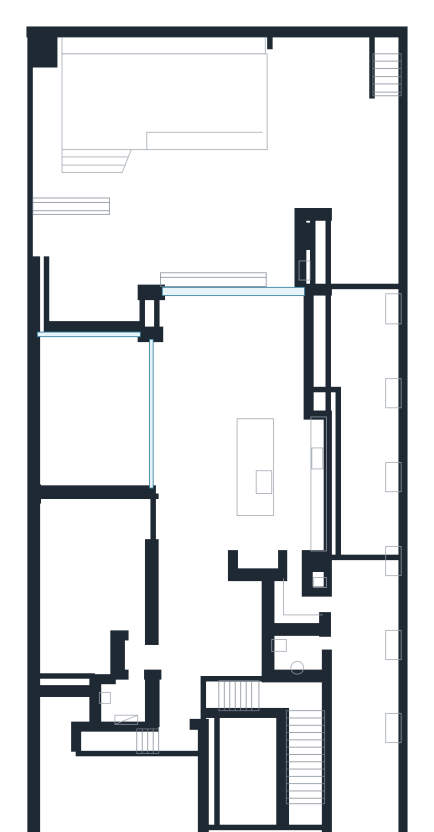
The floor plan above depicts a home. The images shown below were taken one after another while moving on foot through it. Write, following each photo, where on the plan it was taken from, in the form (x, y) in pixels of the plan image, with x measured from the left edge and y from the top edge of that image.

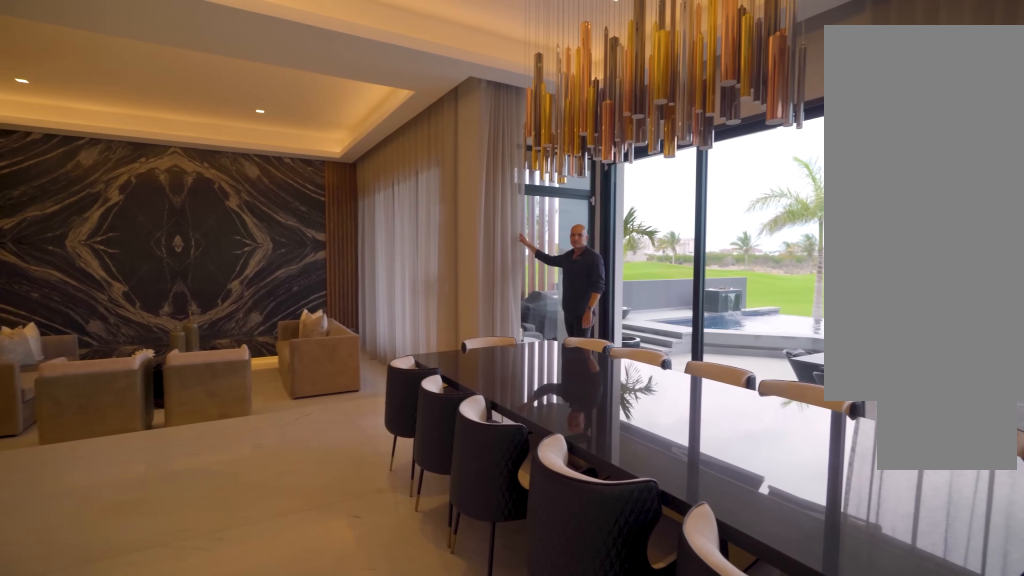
(245, 396)
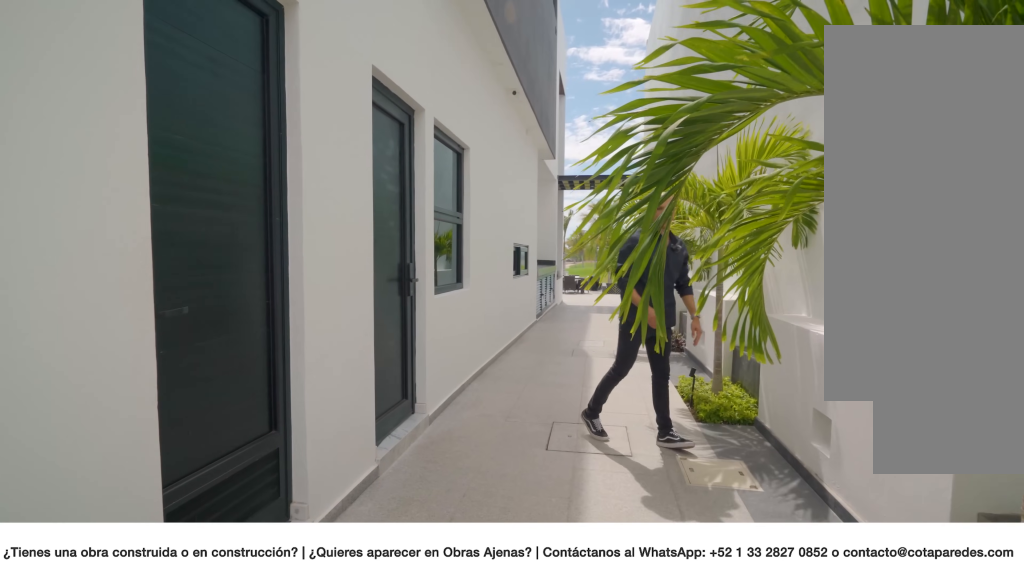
(365, 700)
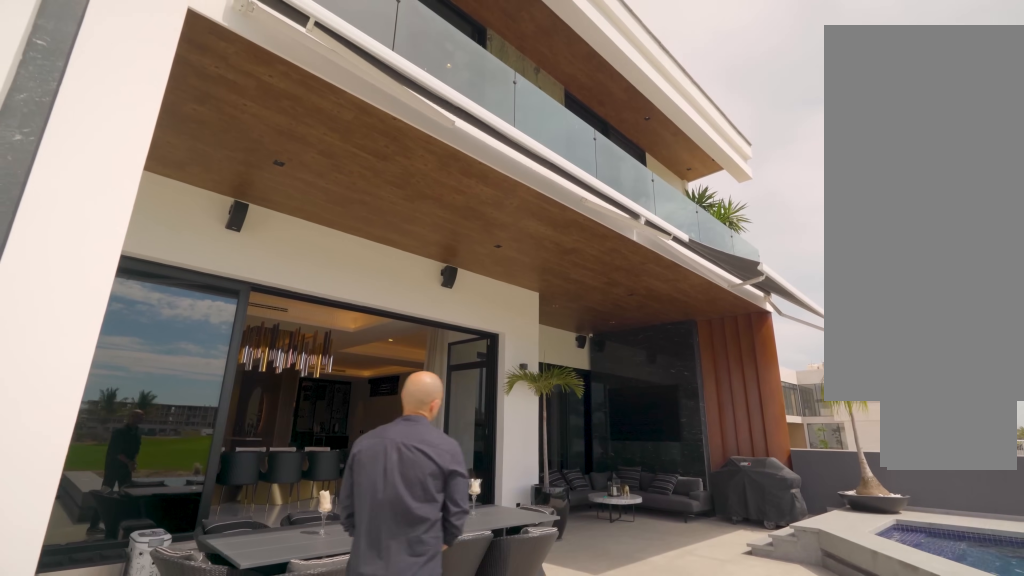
(283, 214)
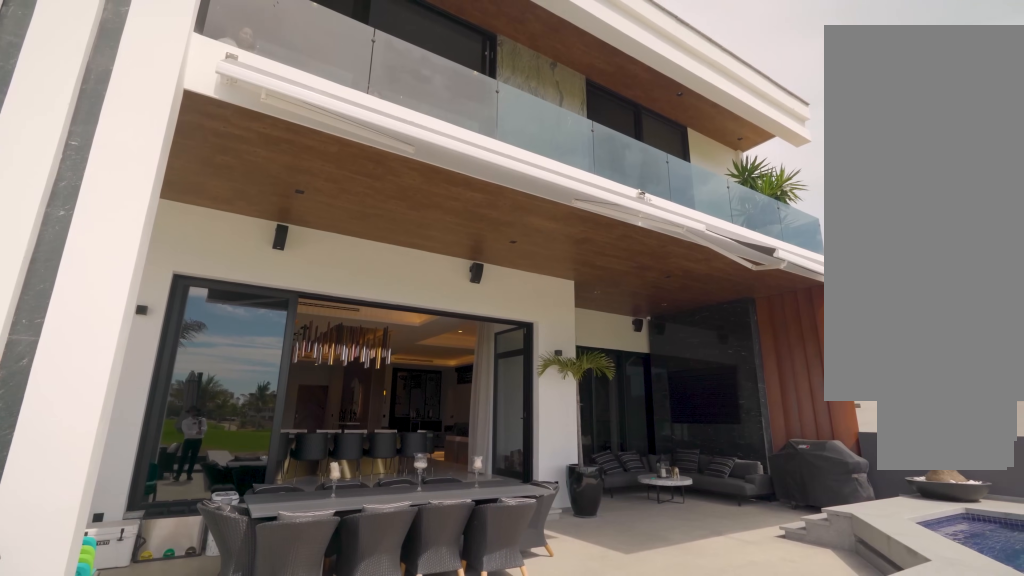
(283, 214)
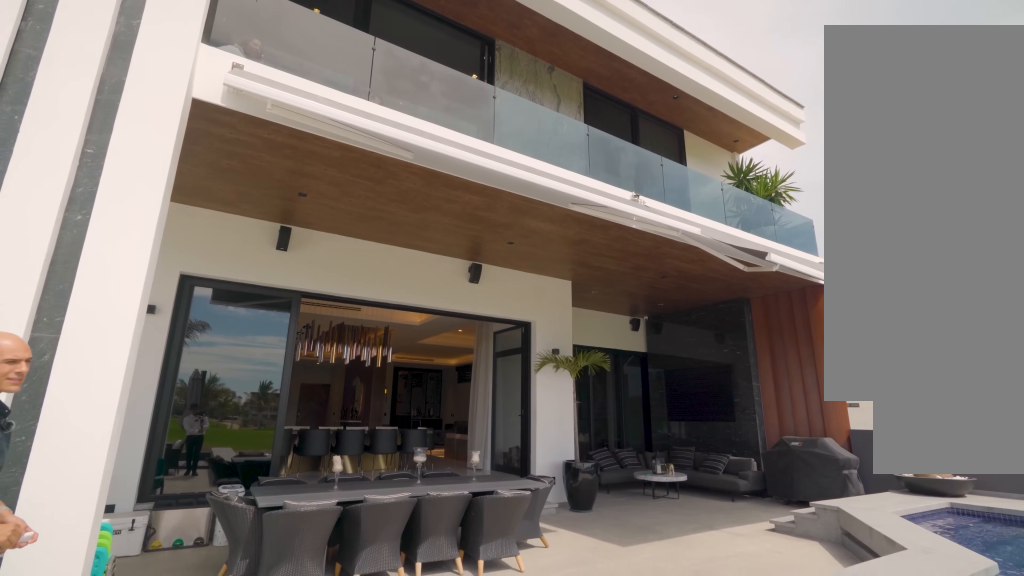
(283, 214)
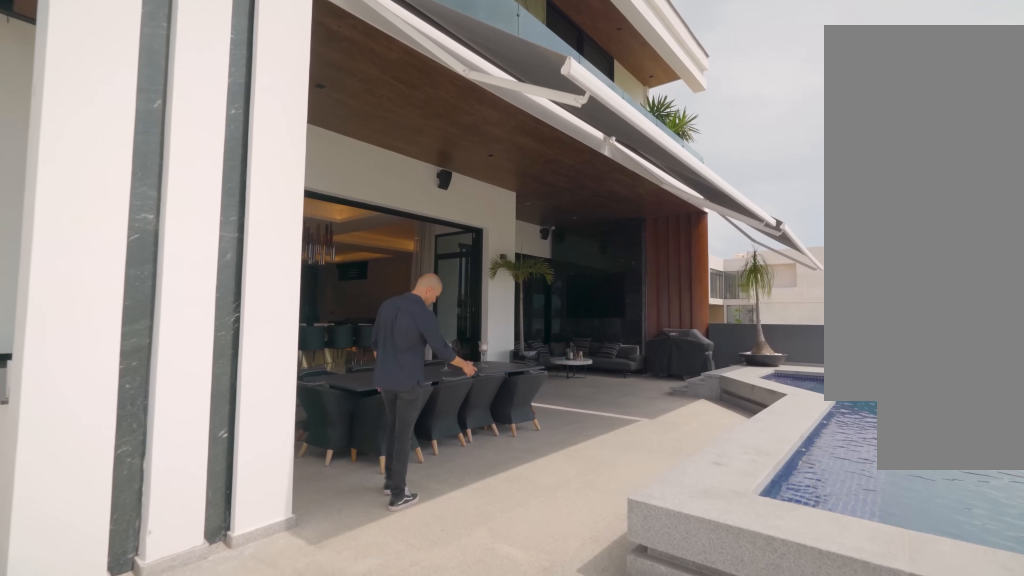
(302, 141)
